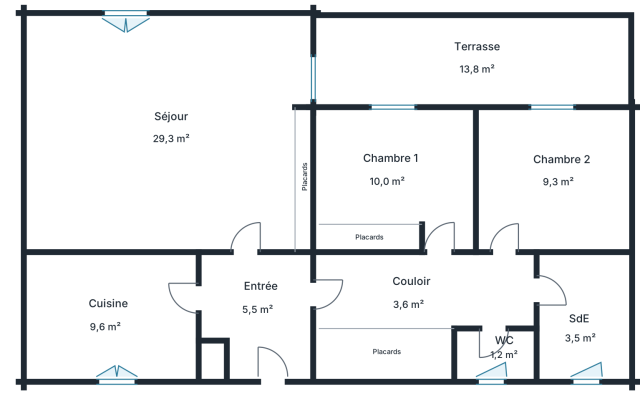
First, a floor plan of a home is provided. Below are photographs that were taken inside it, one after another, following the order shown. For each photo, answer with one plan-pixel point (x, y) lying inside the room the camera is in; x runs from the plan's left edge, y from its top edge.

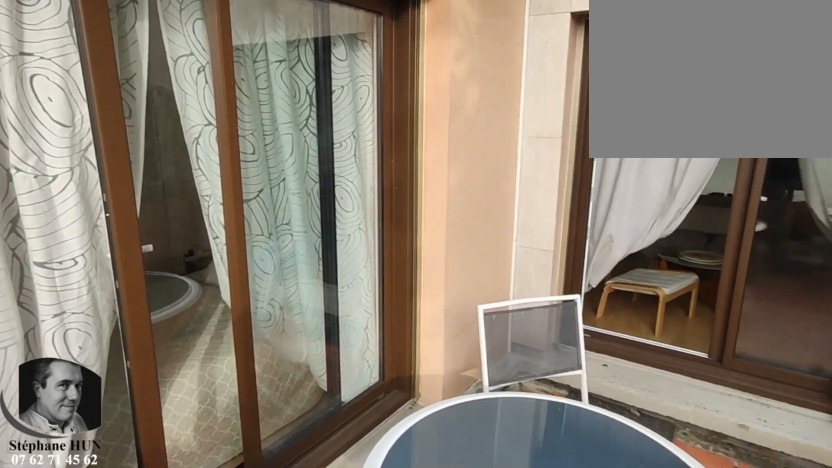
(475, 56)
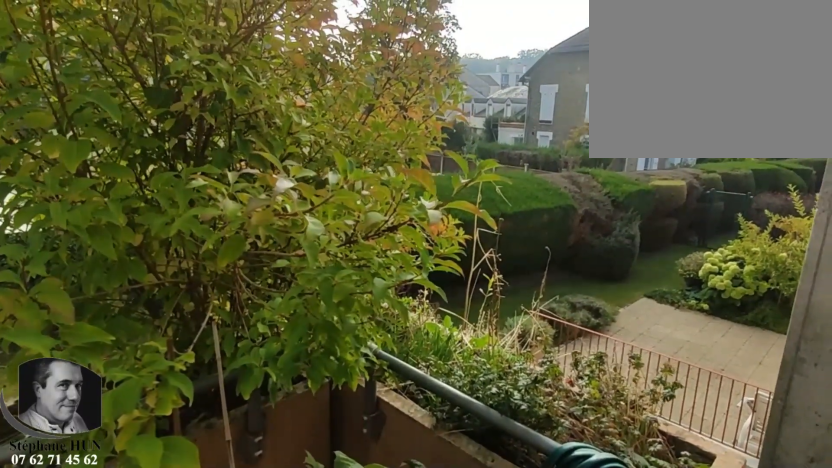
(475, 56)
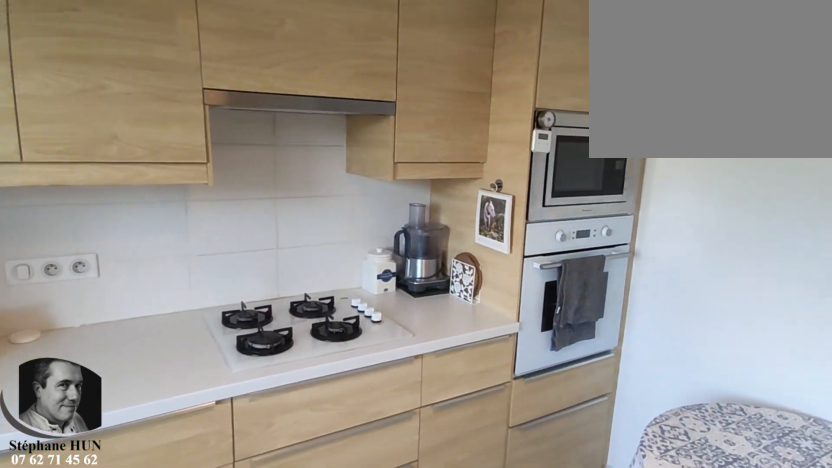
(111, 316)
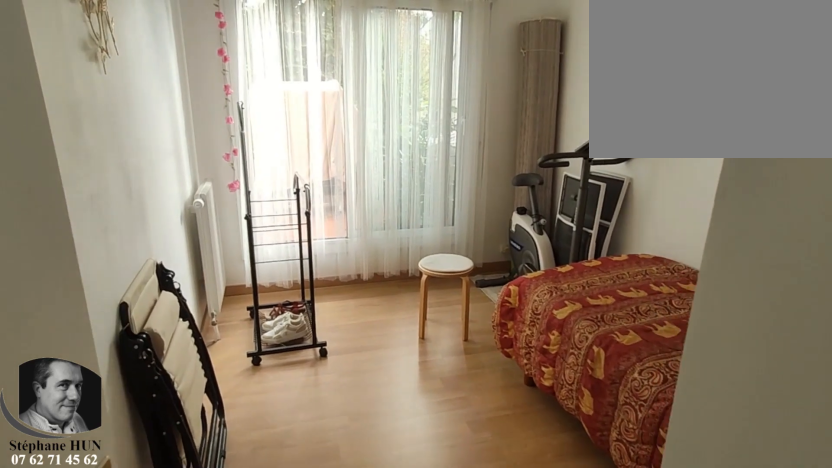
(554, 182)
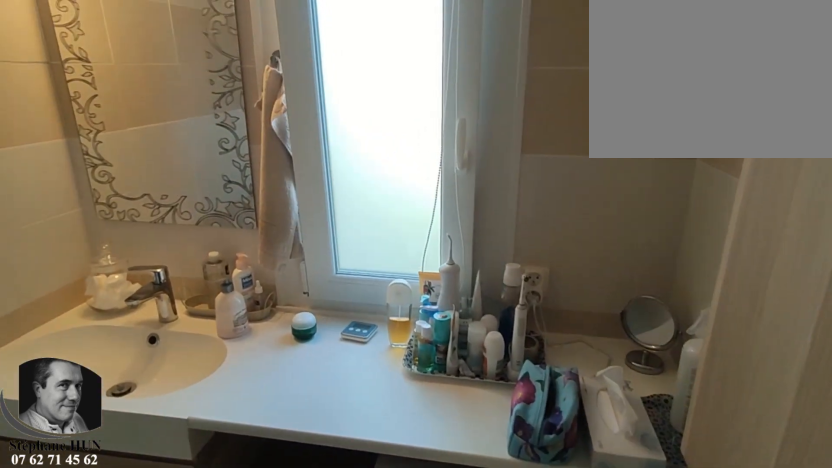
(582, 316)
